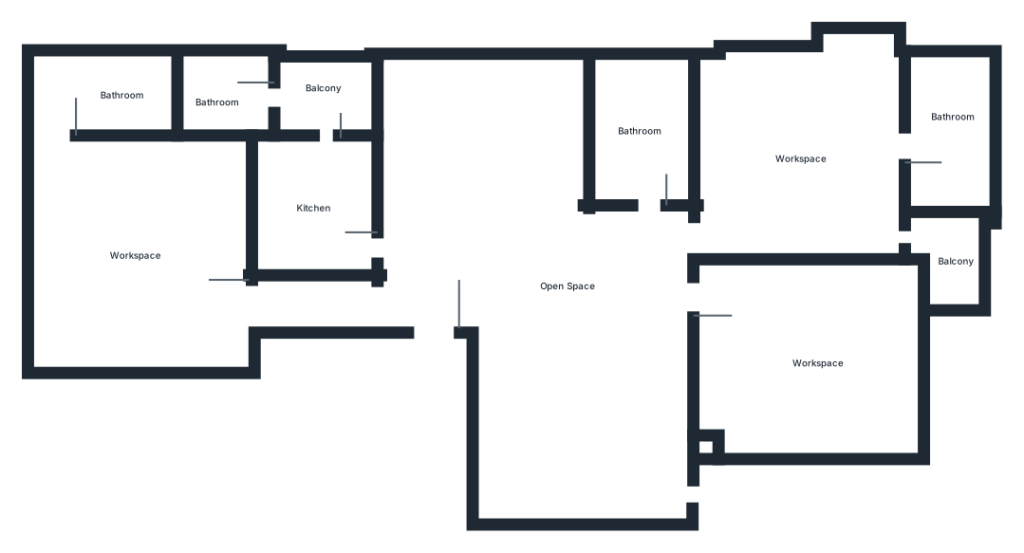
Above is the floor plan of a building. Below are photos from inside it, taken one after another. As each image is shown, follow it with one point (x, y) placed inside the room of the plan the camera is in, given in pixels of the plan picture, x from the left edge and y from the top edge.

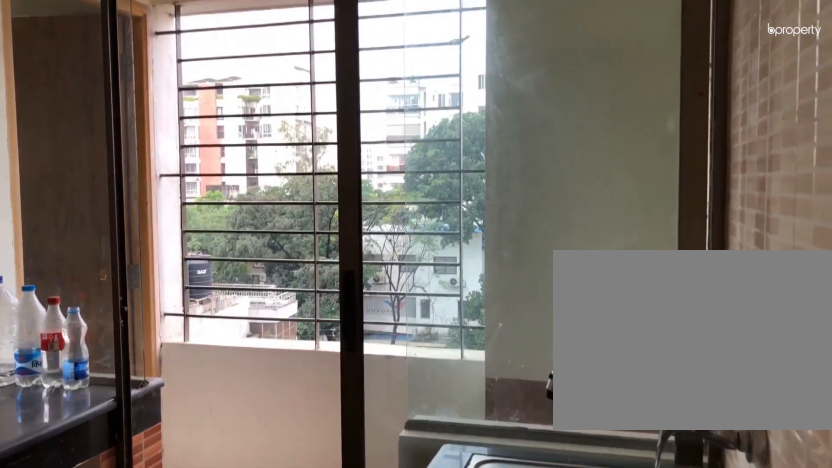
(324, 209)
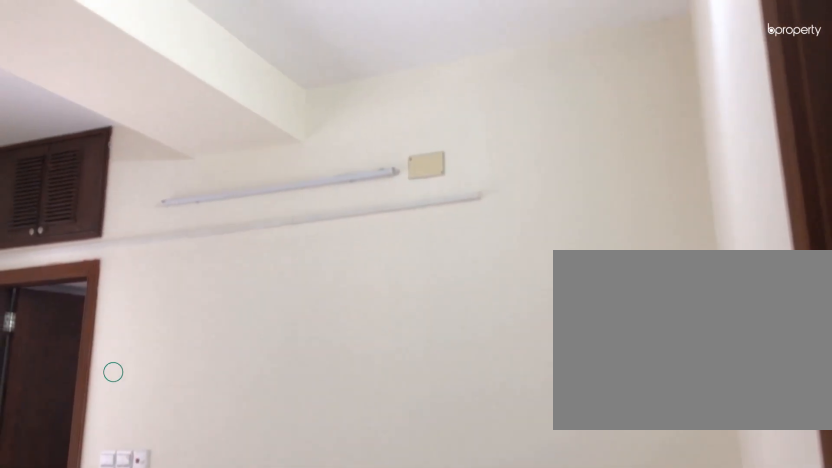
(140, 253)
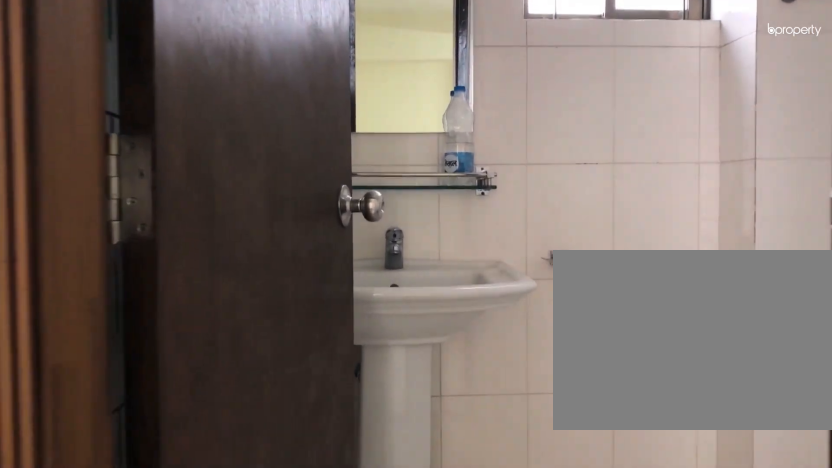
(105, 92)
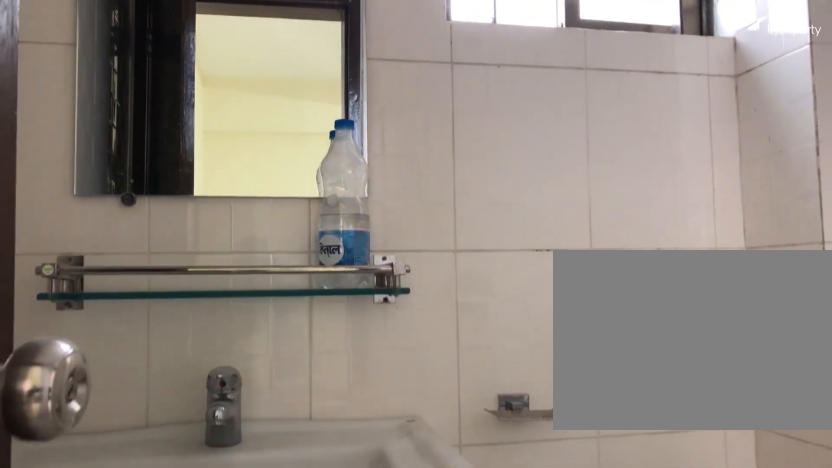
(105, 92)
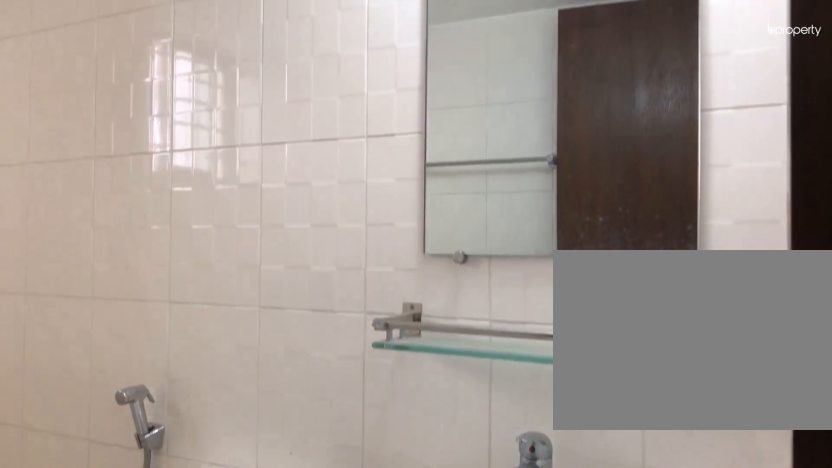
(644, 147)
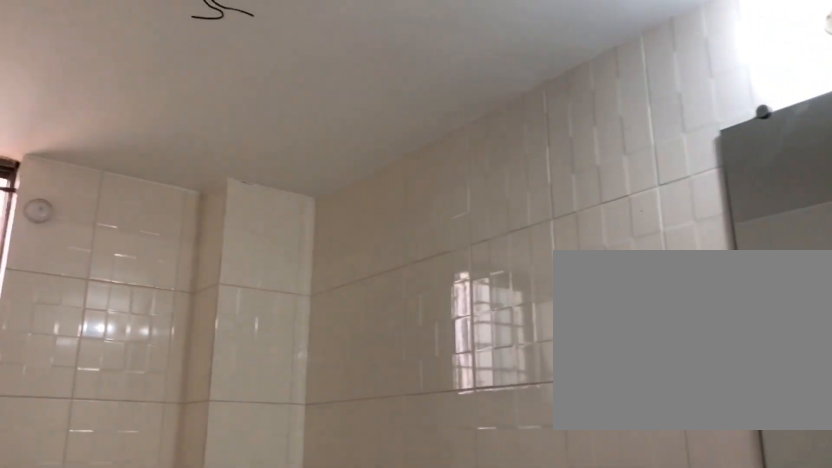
(644, 147)
